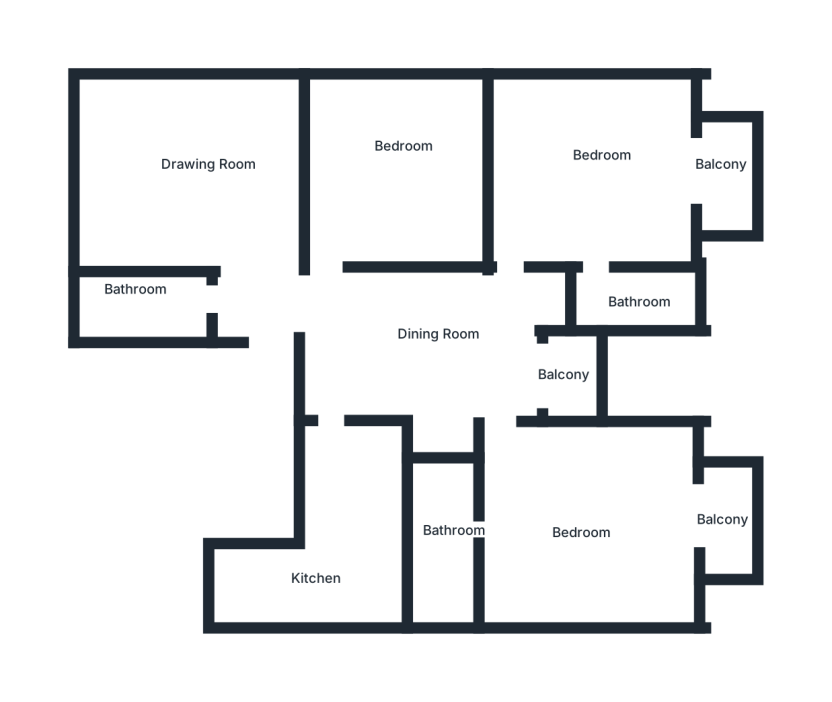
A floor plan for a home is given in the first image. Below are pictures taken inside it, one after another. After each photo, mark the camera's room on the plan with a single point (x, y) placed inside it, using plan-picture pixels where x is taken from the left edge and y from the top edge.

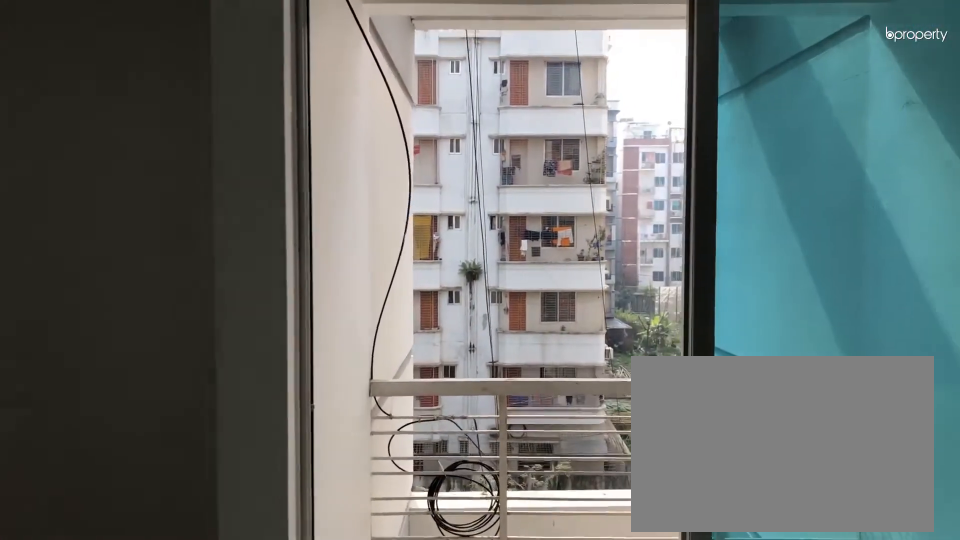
(486, 382)
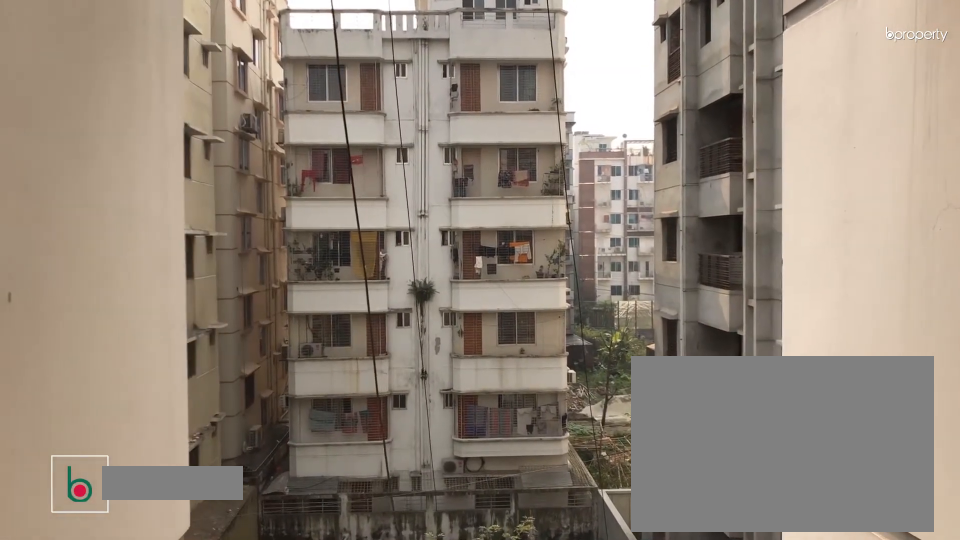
(570, 373)
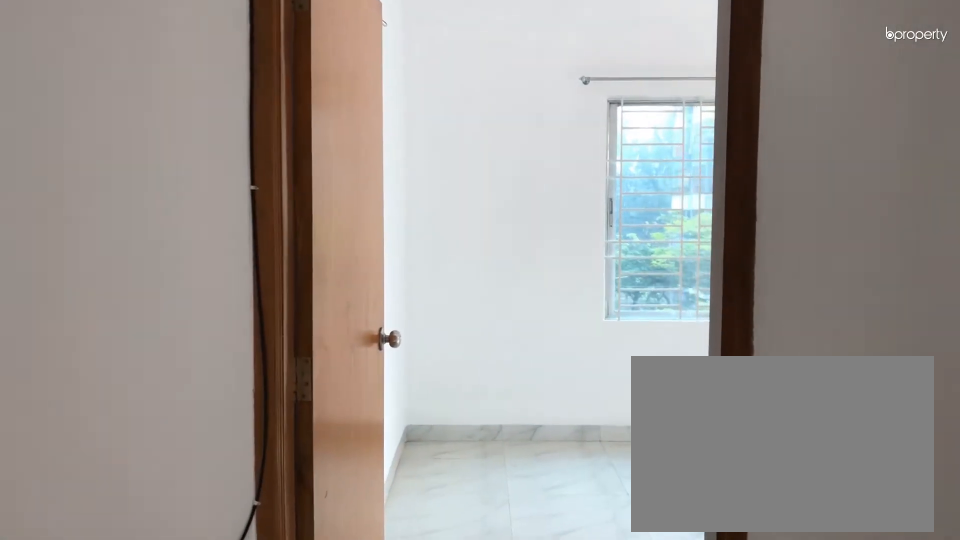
(510, 301)
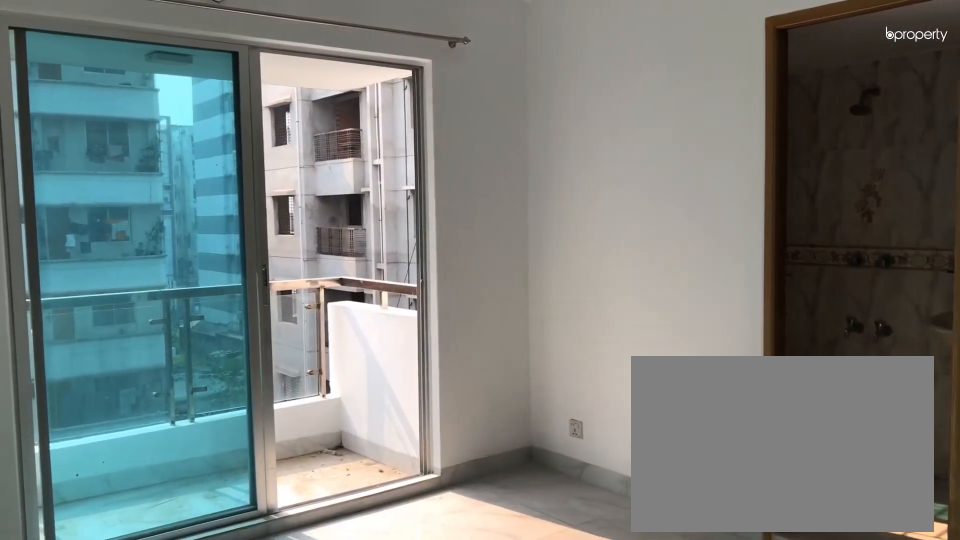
(599, 201)
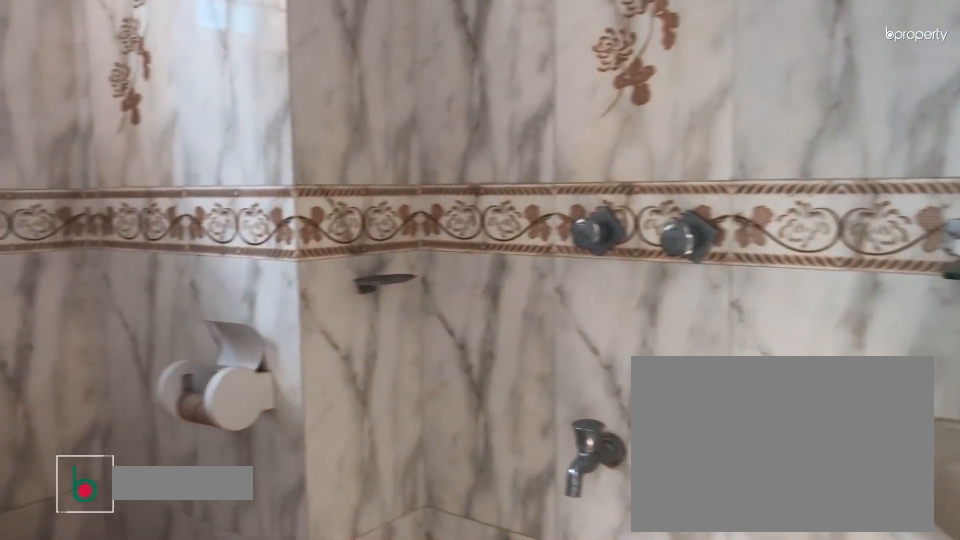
(625, 295)
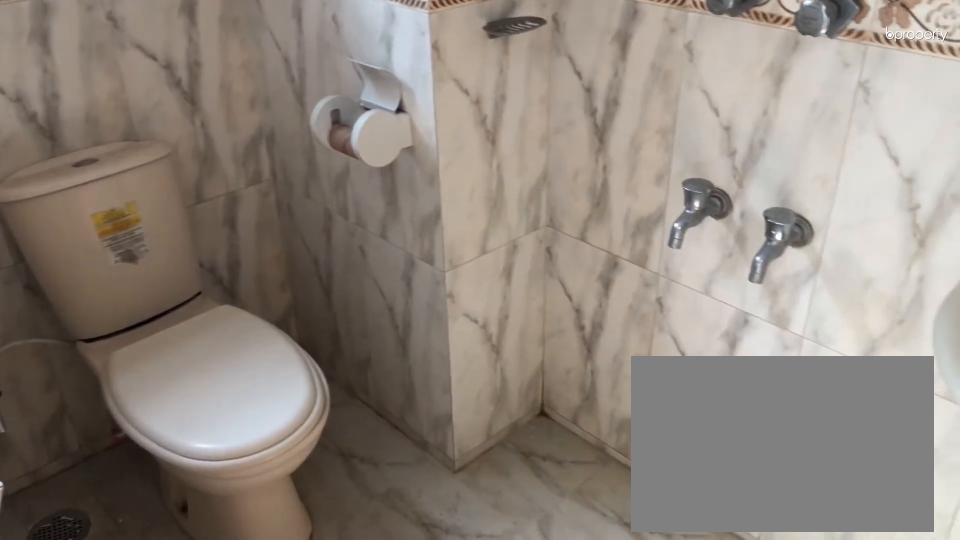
(625, 295)
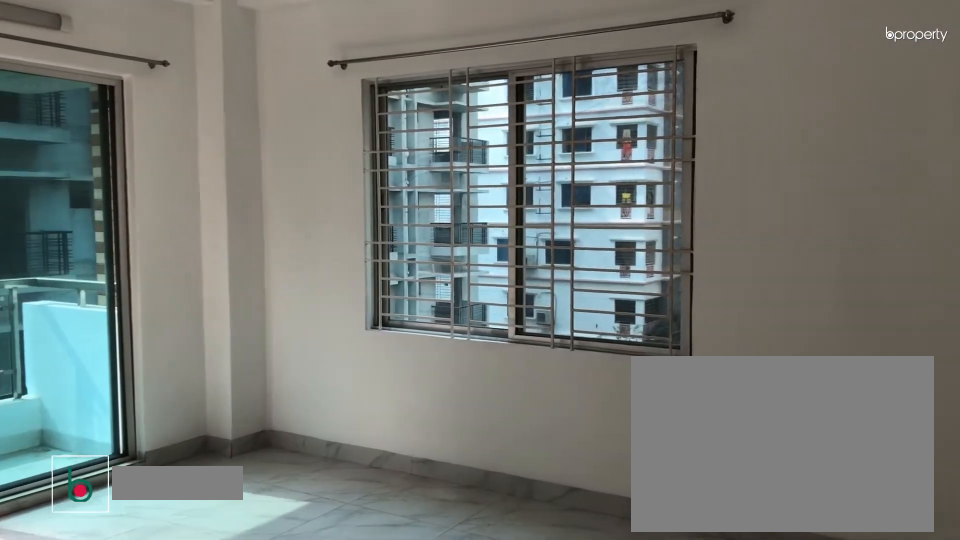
(575, 527)
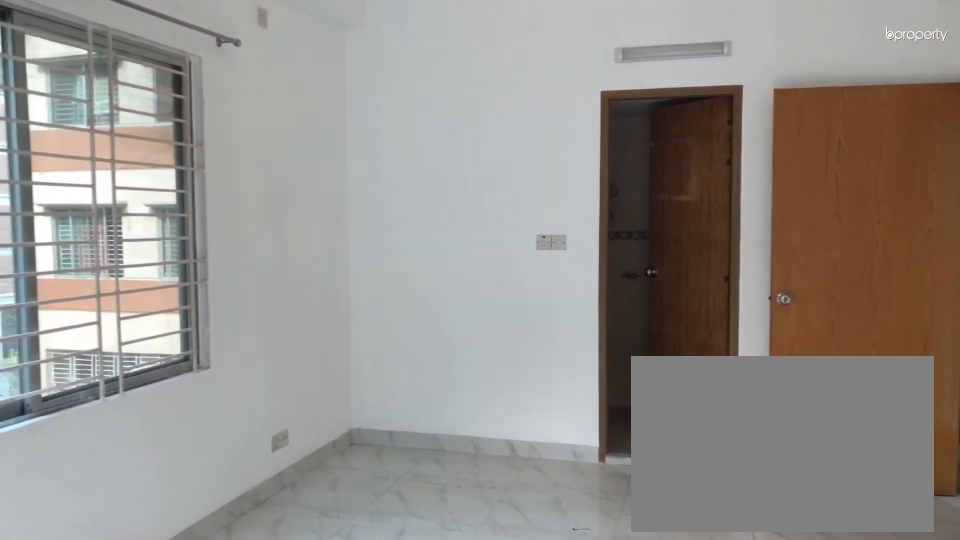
(575, 527)
